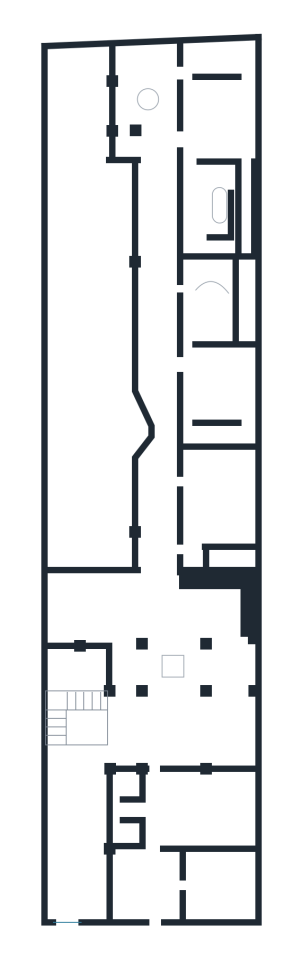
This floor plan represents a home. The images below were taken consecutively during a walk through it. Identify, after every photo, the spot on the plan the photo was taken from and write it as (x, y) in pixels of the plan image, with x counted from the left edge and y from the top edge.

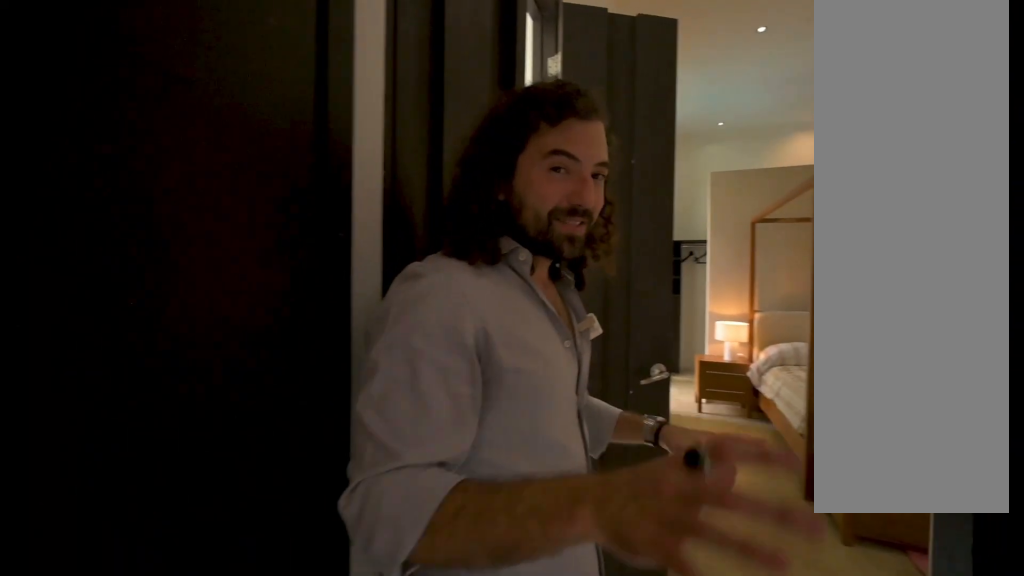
(193, 153)
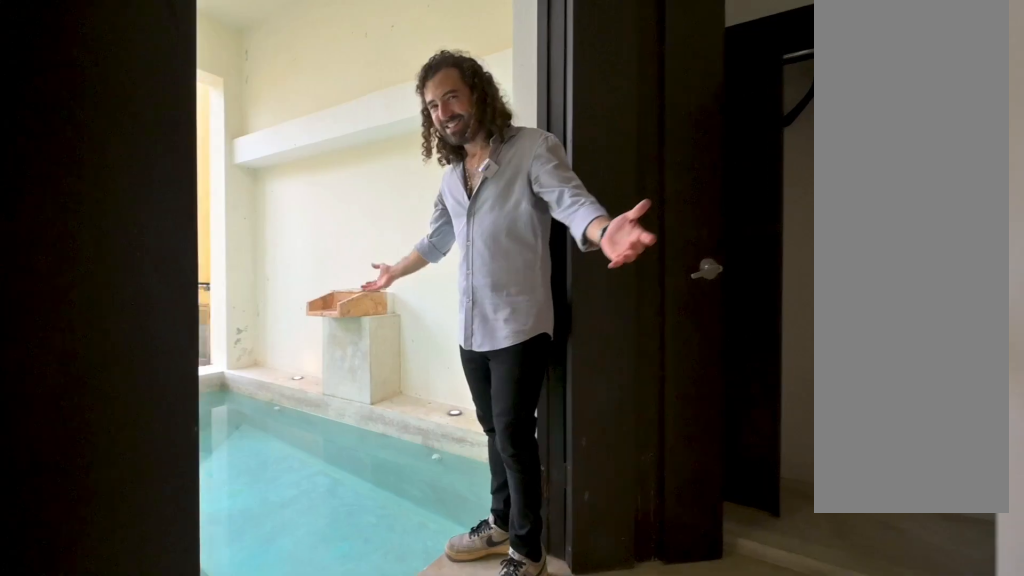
(195, 66)
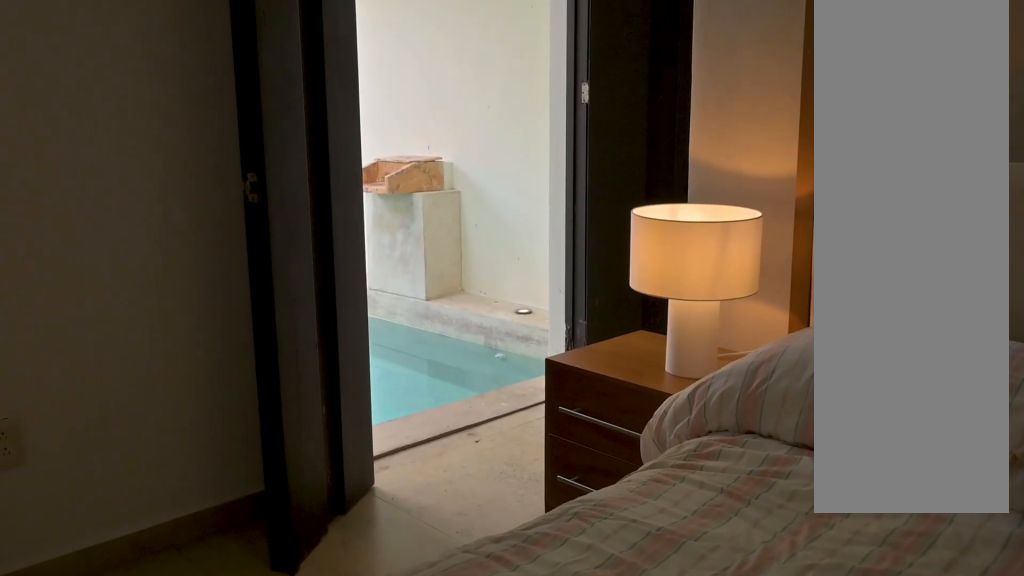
(195, 66)
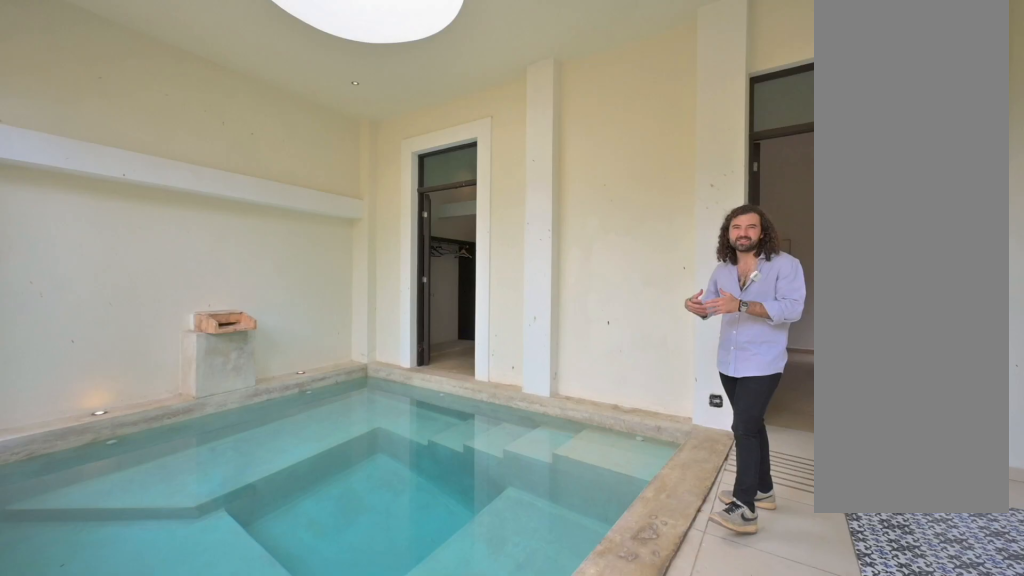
(167, 138)
